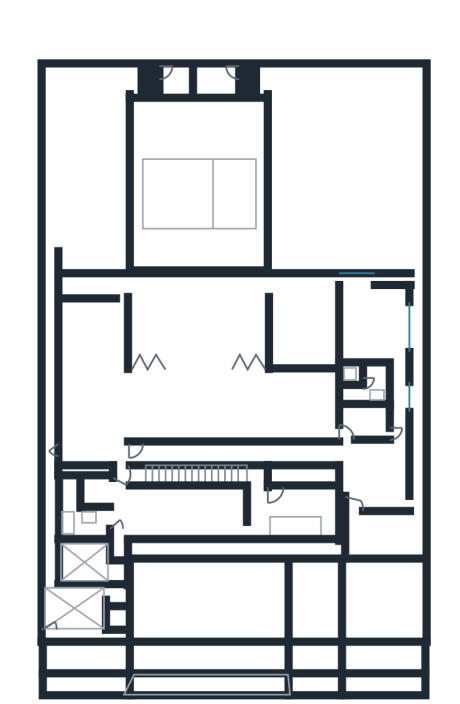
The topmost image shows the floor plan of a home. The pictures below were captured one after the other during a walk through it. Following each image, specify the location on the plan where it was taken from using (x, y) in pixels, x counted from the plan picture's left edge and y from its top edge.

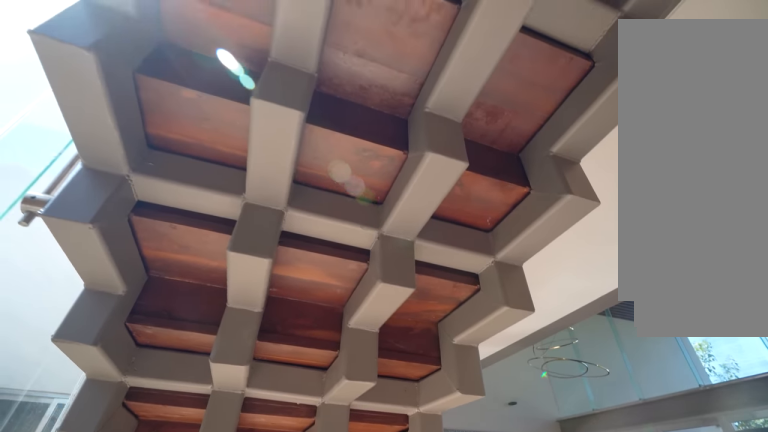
(219, 475)
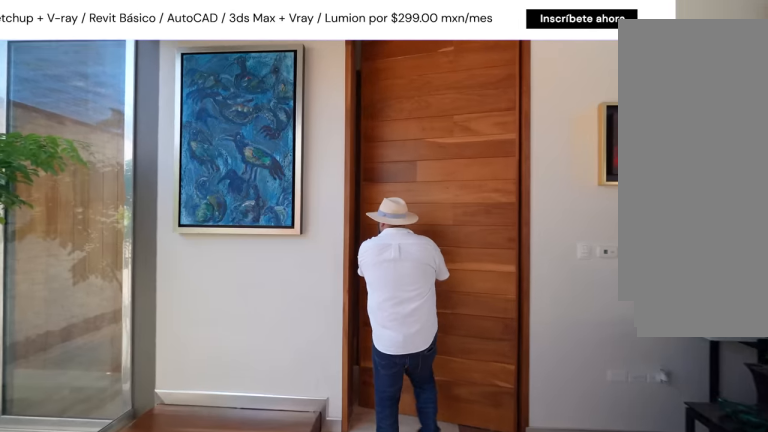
(191, 448)
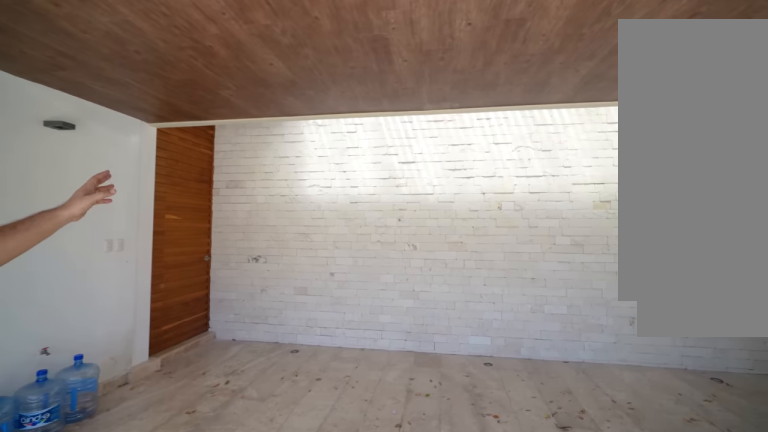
(173, 582)
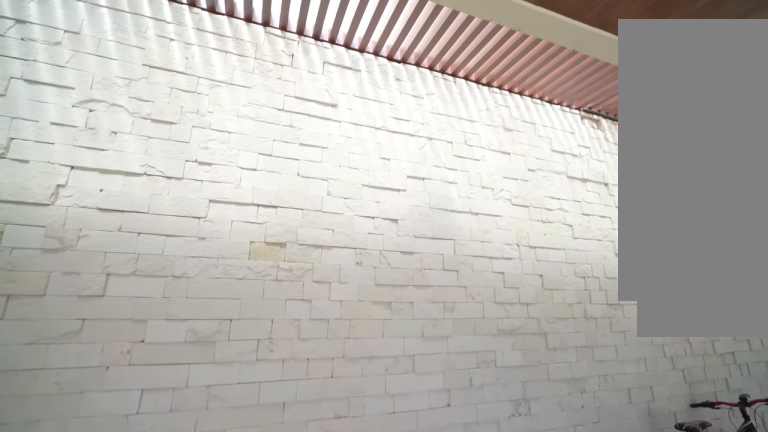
(182, 599)
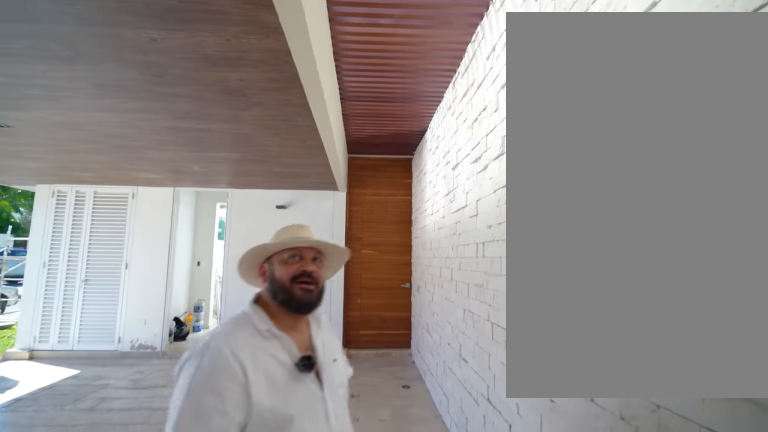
(189, 552)
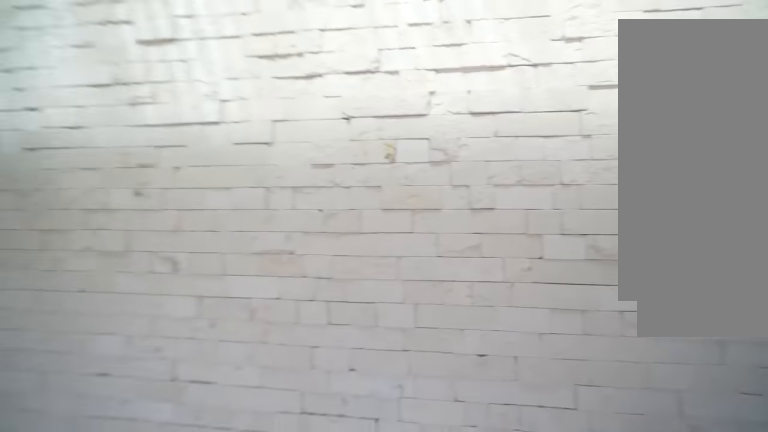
(171, 555)
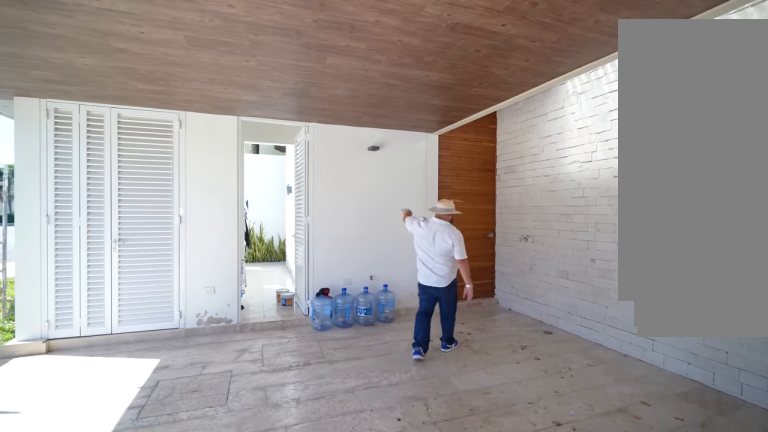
(191, 591)
